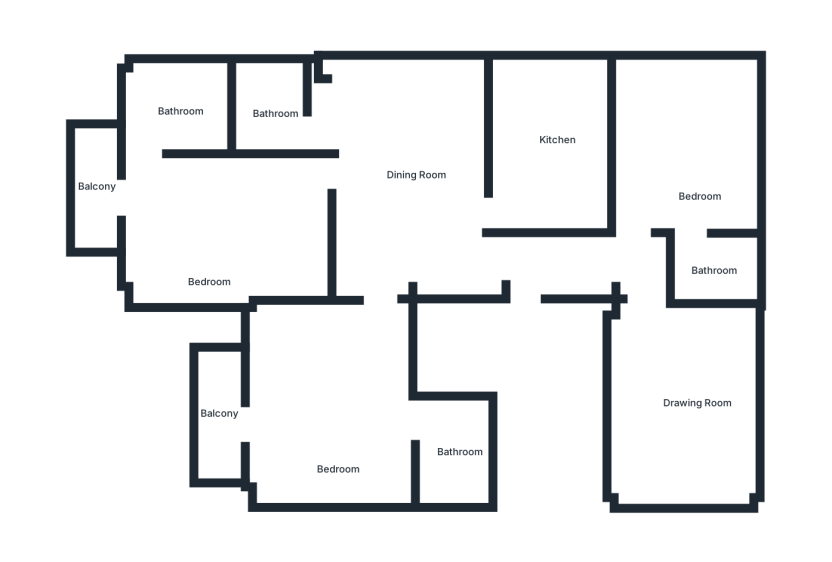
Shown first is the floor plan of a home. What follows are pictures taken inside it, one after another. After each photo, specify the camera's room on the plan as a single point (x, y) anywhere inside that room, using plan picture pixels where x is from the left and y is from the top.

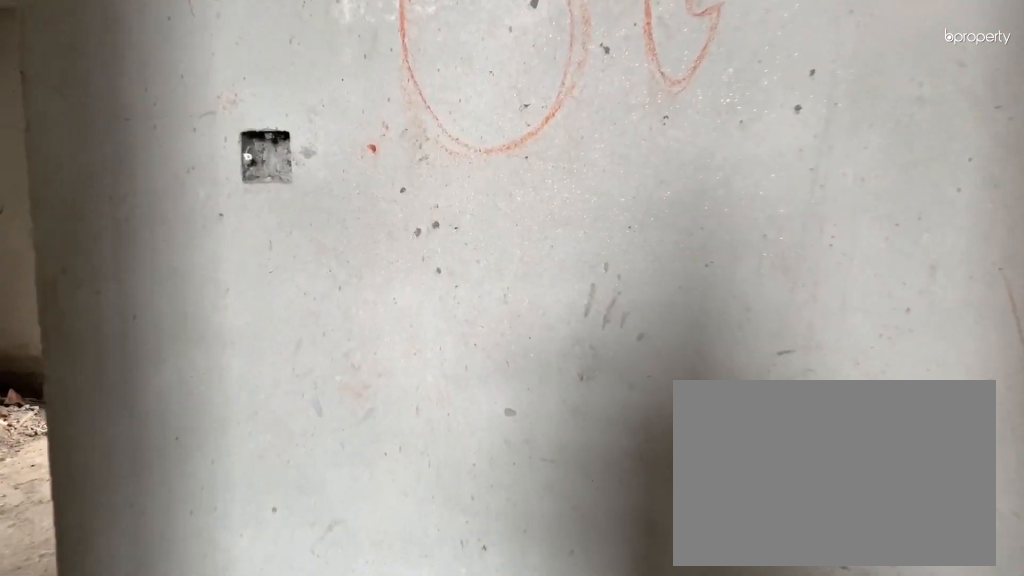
(493, 265)
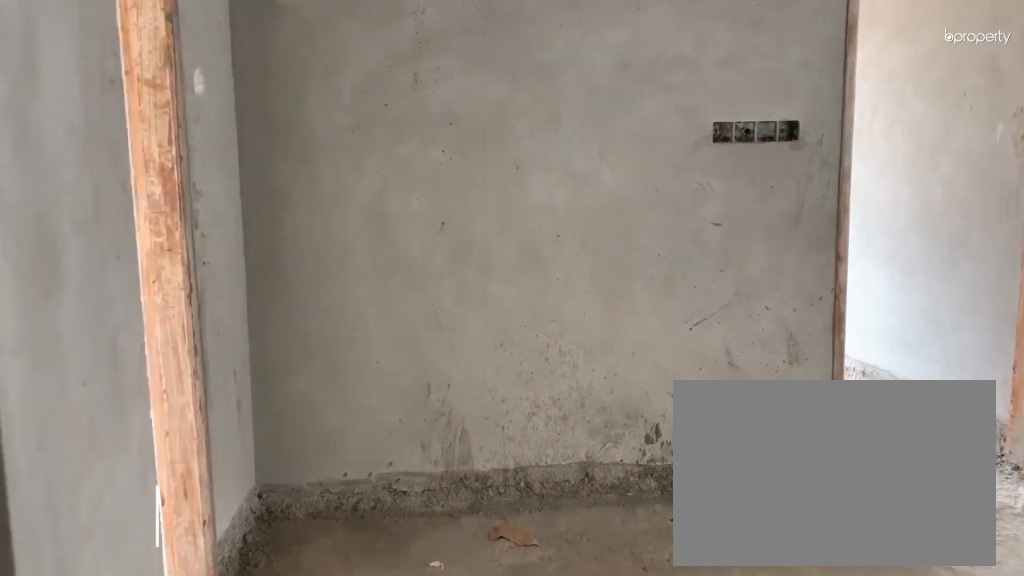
(403, 160)
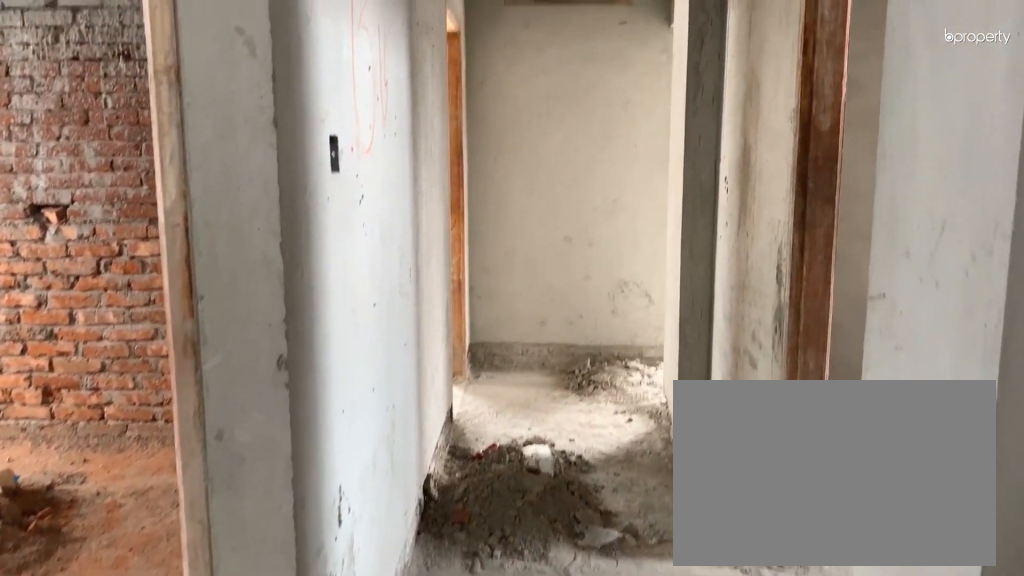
(403, 160)
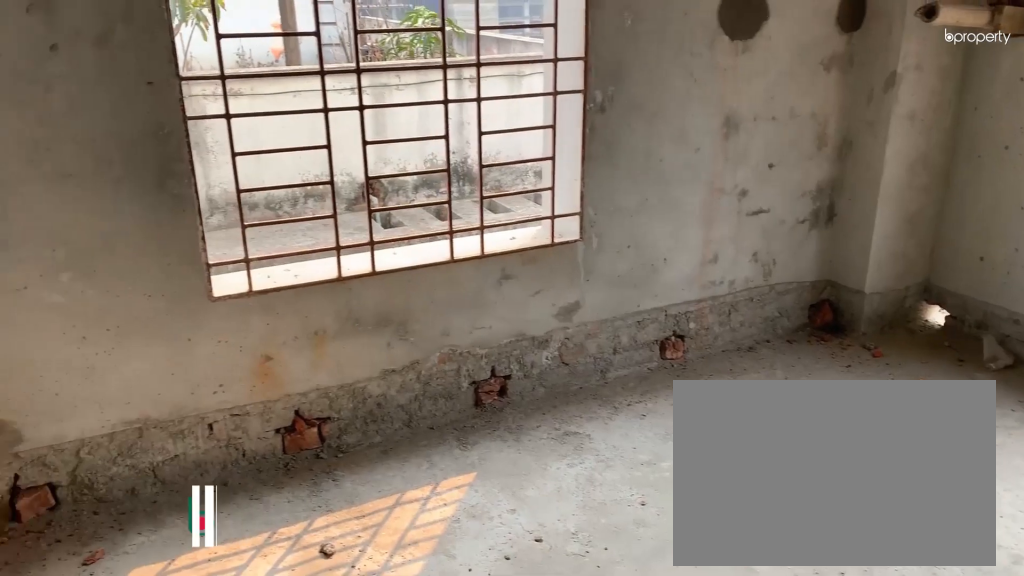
(696, 388)
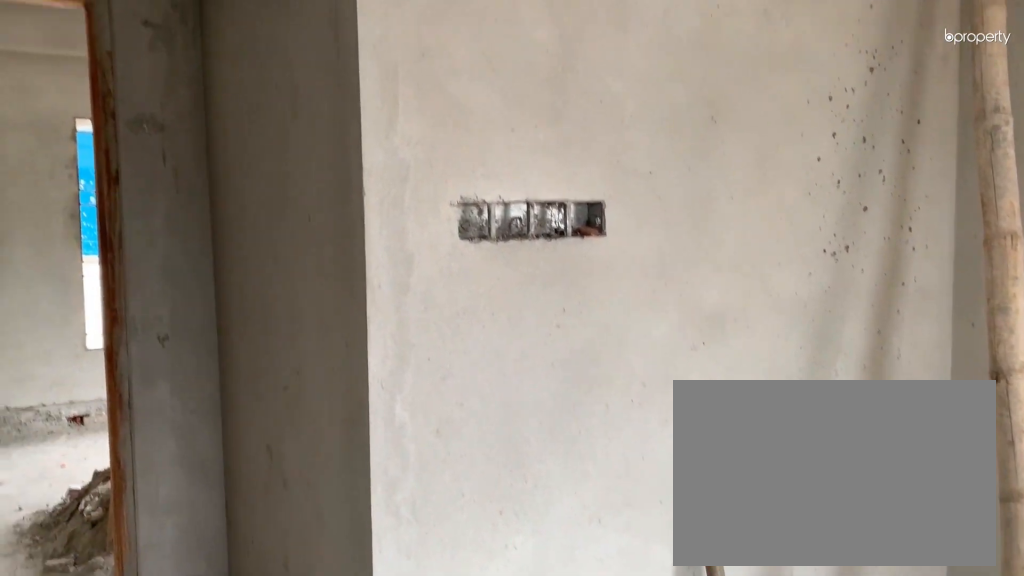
(696, 389)
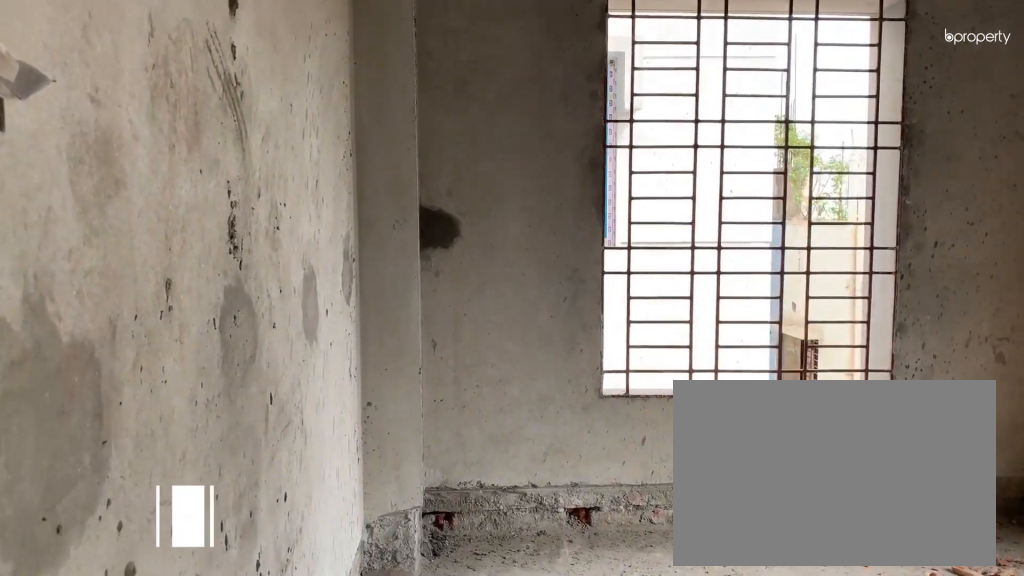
(696, 161)
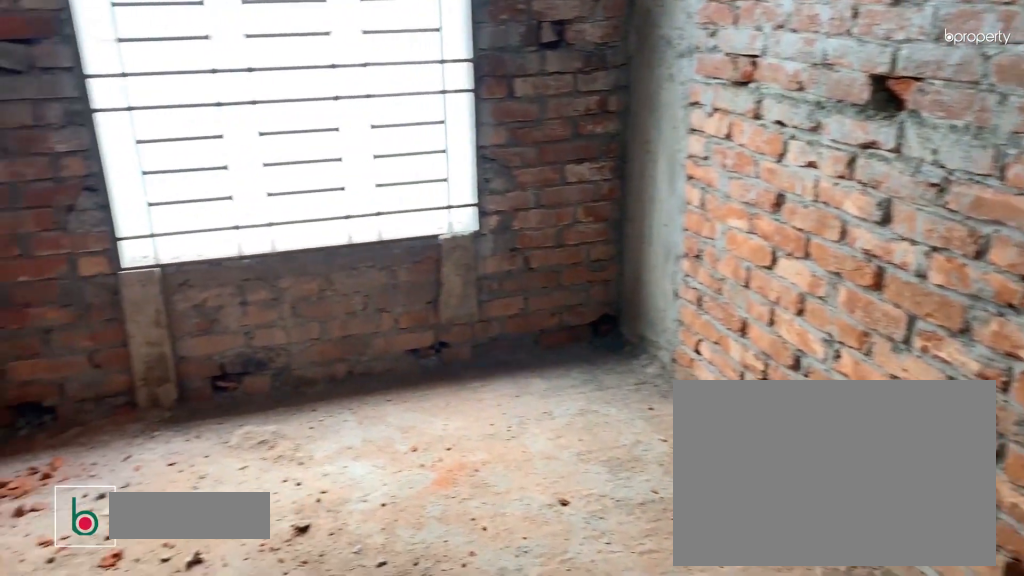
(556, 135)
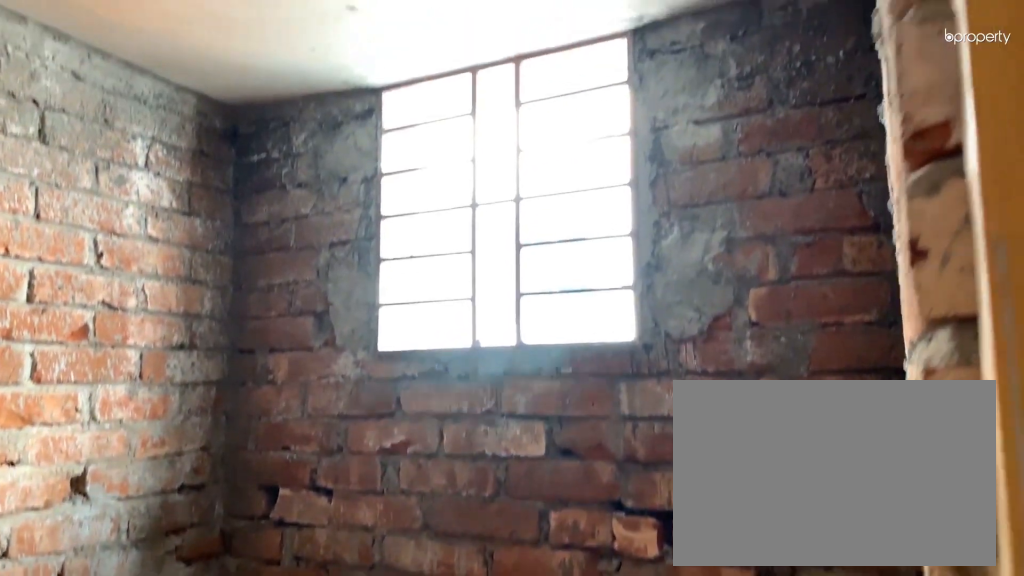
(277, 106)
